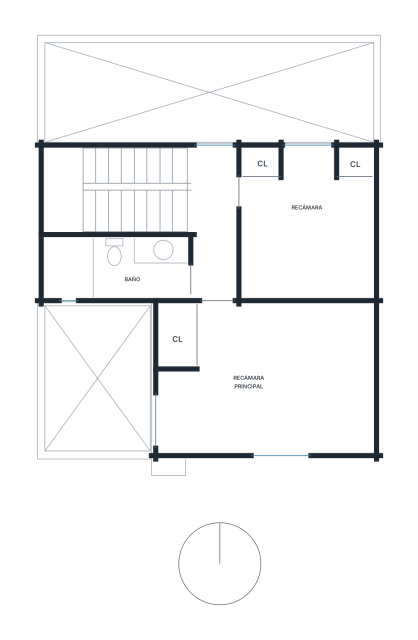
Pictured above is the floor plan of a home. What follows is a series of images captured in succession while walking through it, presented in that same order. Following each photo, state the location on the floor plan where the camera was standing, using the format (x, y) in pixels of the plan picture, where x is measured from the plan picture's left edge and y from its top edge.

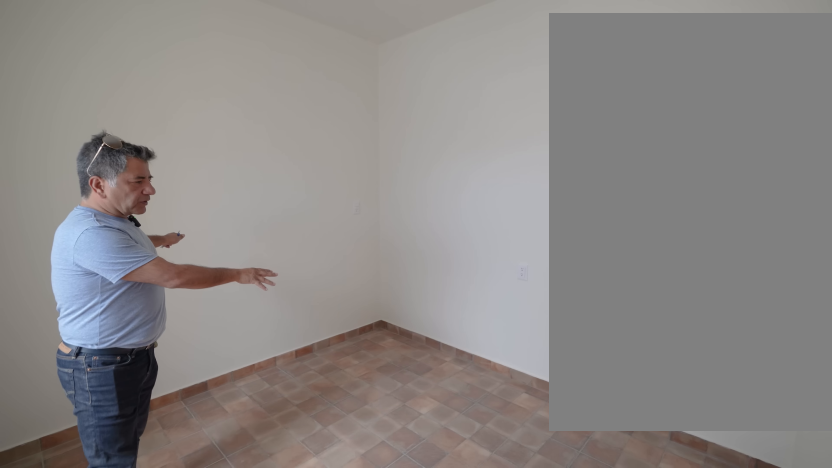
(258, 197)
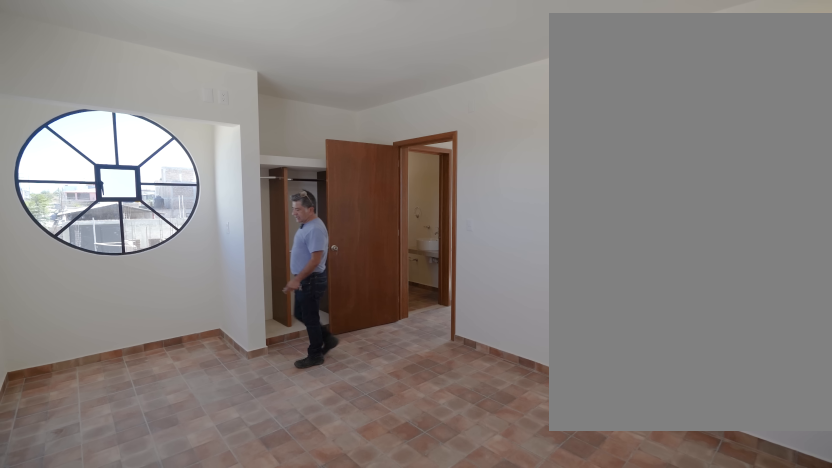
(297, 389)
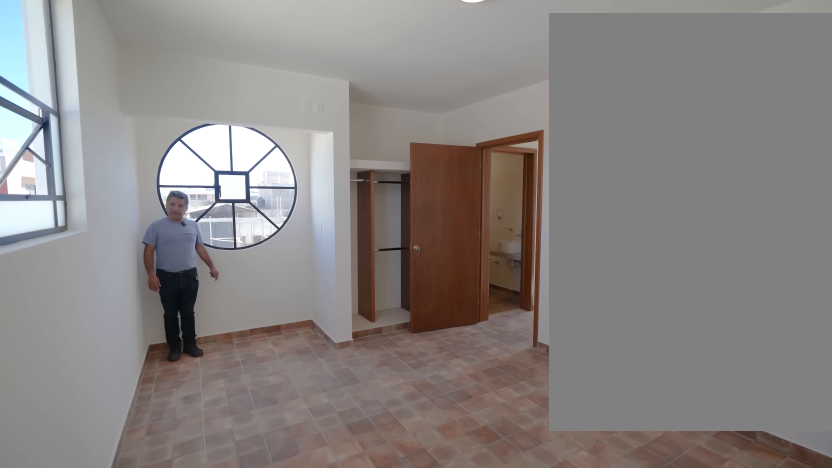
(297, 388)
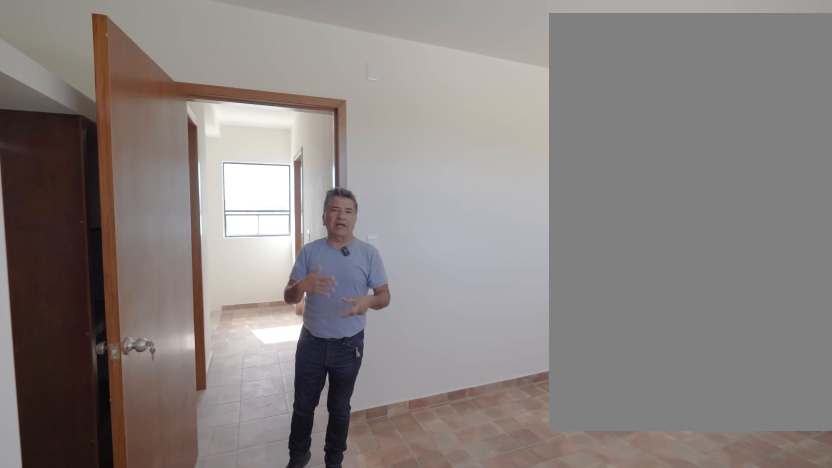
(247, 377)
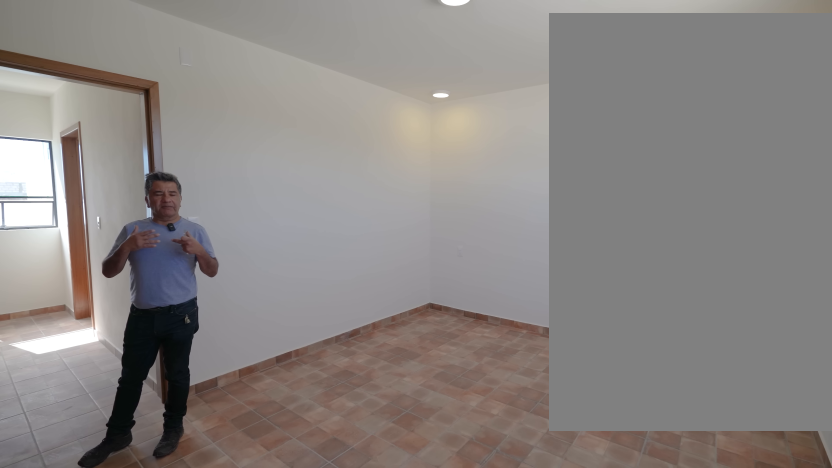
(218, 372)
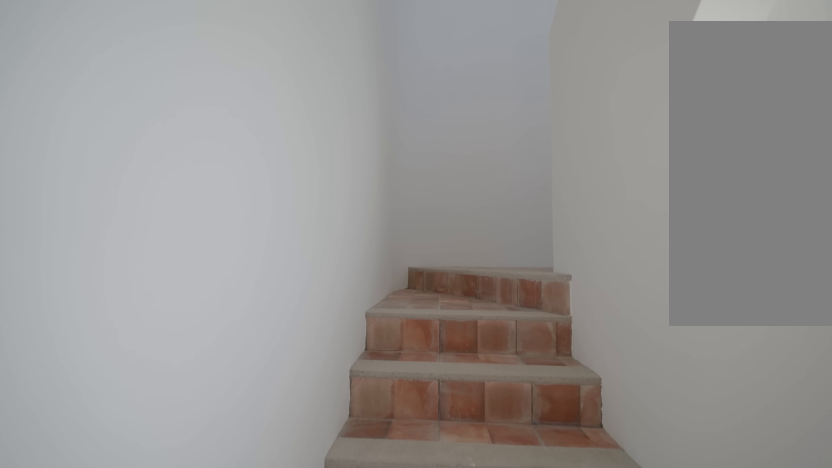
(166, 208)
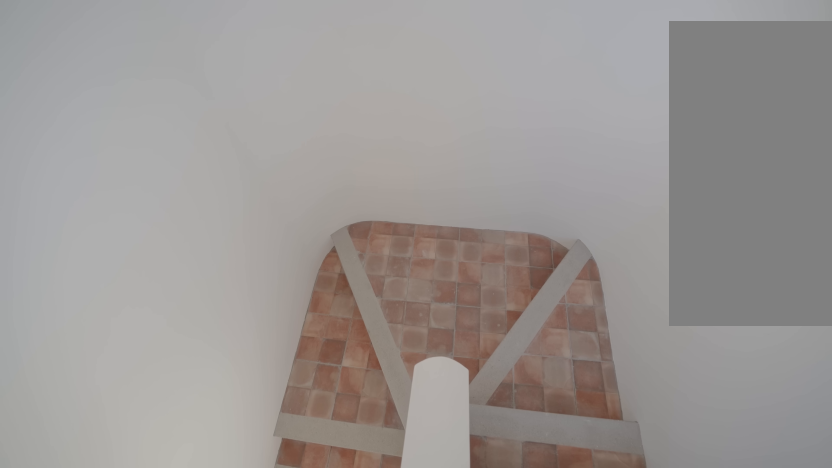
(63, 180)
